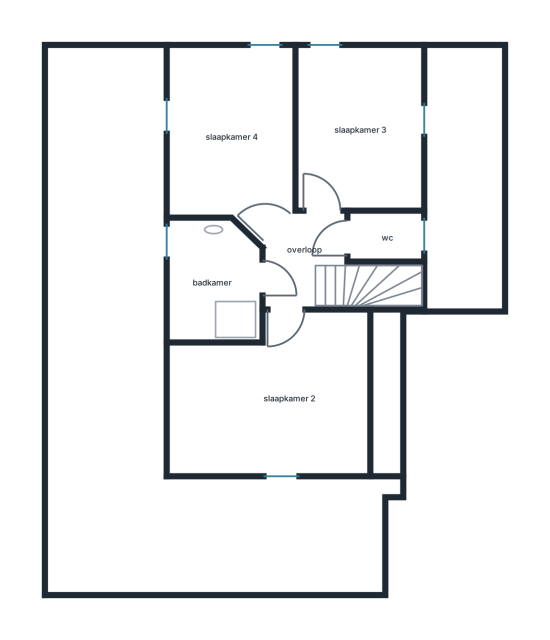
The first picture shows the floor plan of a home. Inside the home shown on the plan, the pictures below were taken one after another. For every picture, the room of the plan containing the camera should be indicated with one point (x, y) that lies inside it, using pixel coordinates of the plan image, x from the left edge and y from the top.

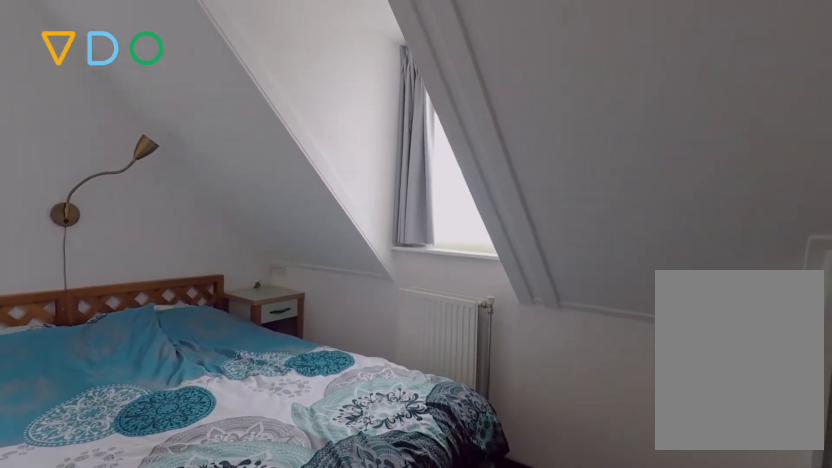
(360, 128)
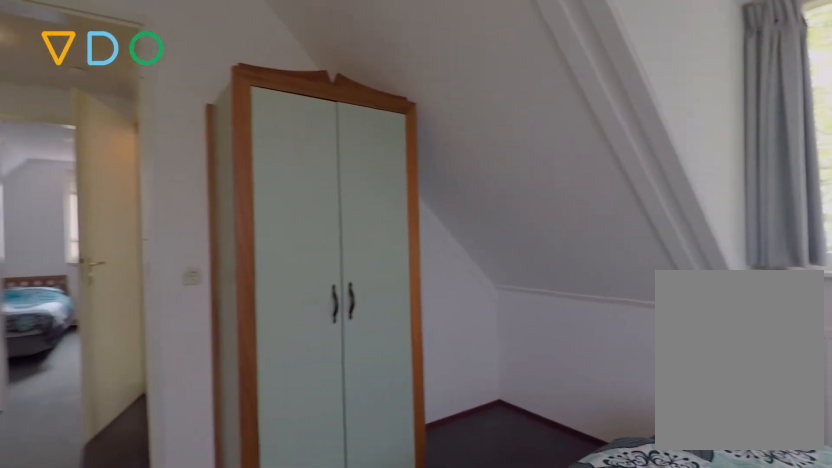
(231, 136)
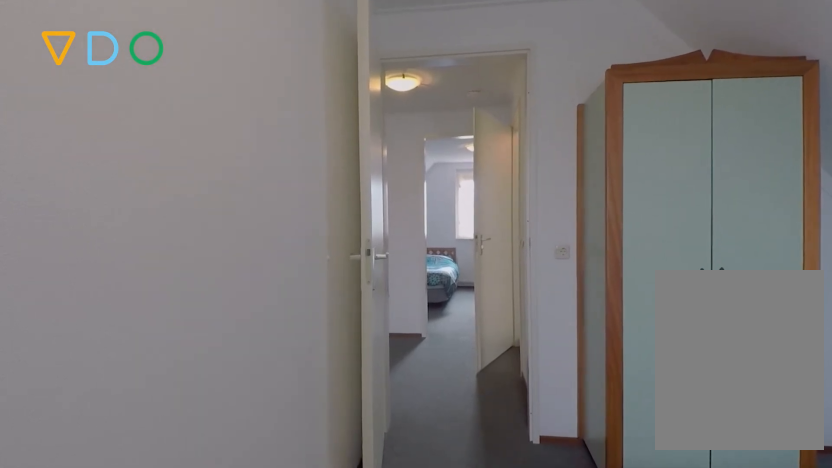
(231, 136)
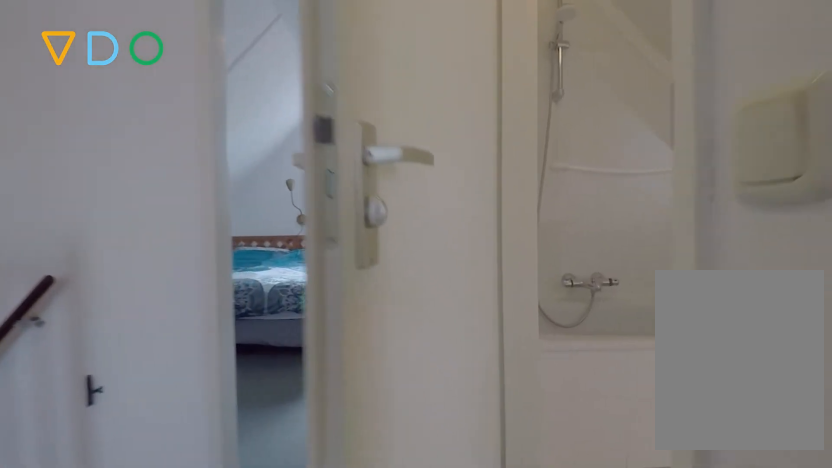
(302, 257)
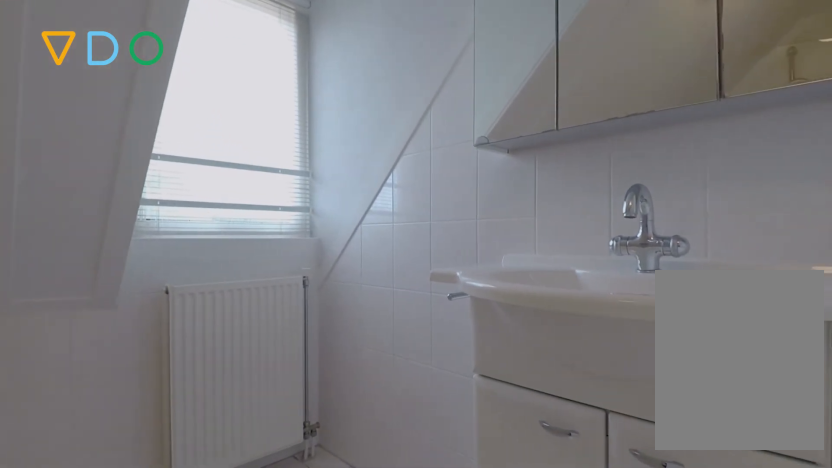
(211, 282)
